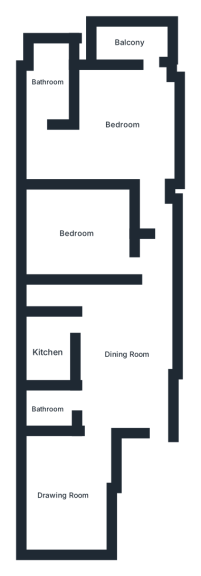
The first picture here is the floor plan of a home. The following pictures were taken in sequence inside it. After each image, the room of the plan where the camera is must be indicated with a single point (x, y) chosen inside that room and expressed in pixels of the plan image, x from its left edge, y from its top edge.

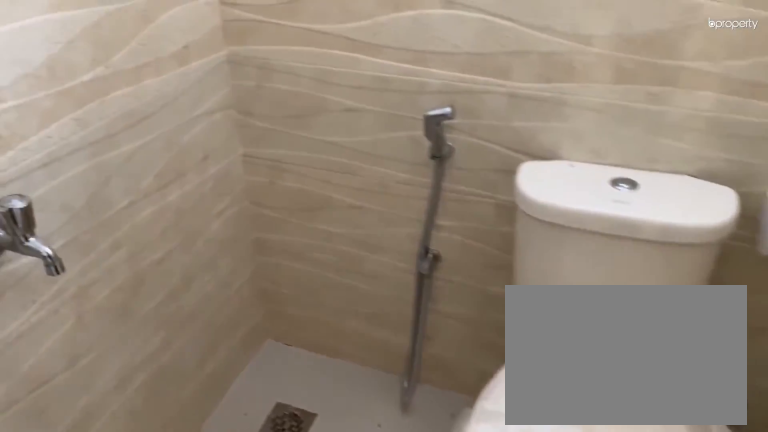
(49, 408)
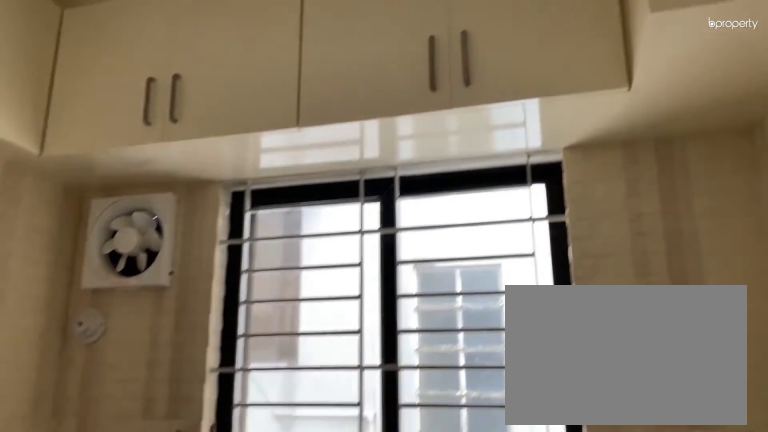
(48, 349)
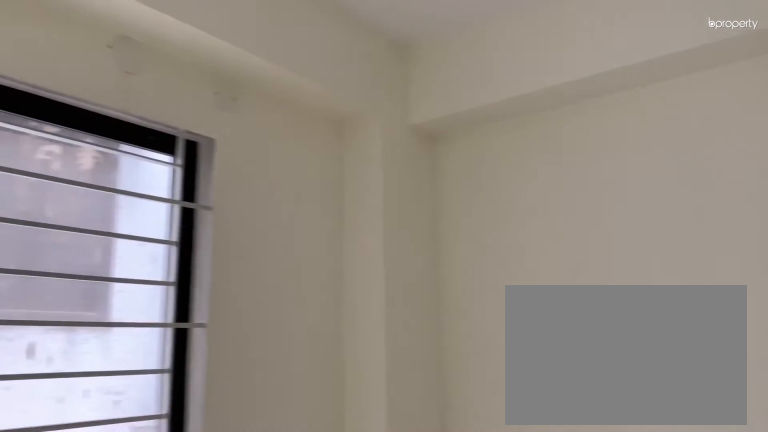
(76, 233)
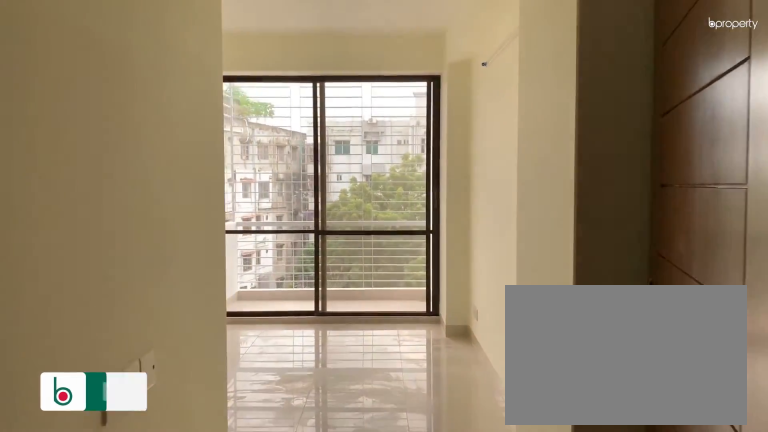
(119, 122)
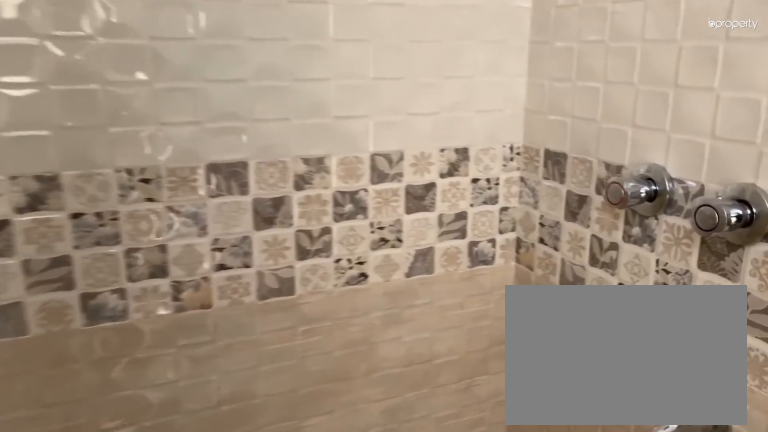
(46, 81)
